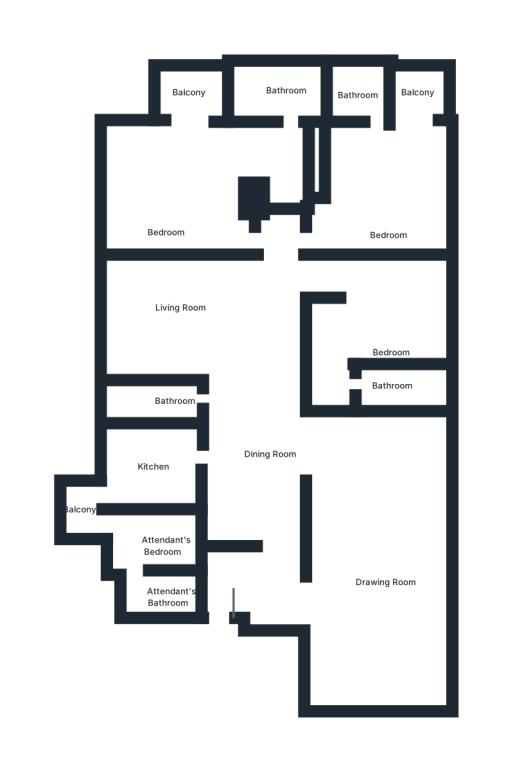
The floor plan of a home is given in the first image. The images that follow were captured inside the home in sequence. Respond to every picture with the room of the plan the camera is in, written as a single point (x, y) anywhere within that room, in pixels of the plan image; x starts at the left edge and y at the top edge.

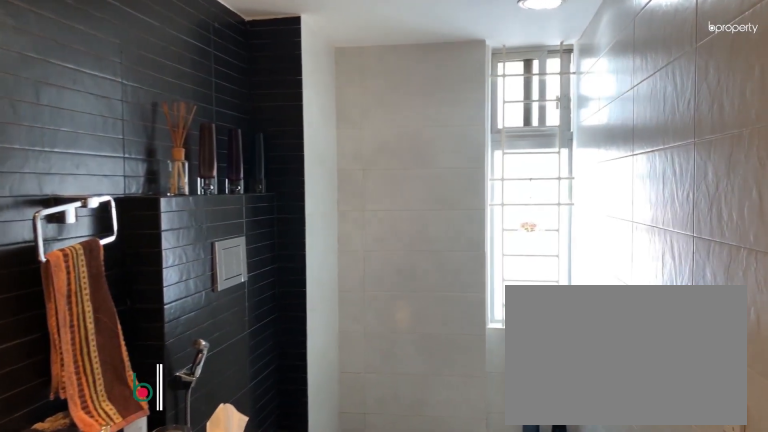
(155, 399)
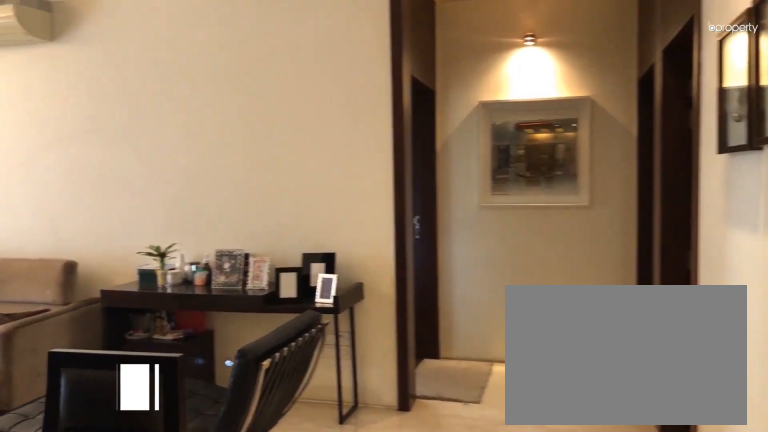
(207, 326)
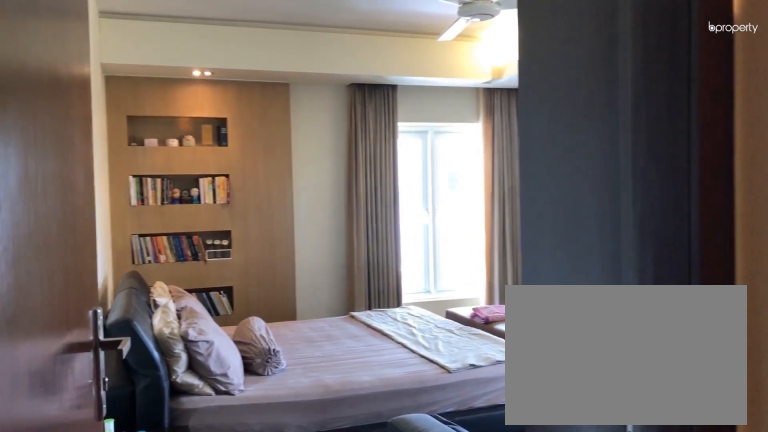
(168, 205)
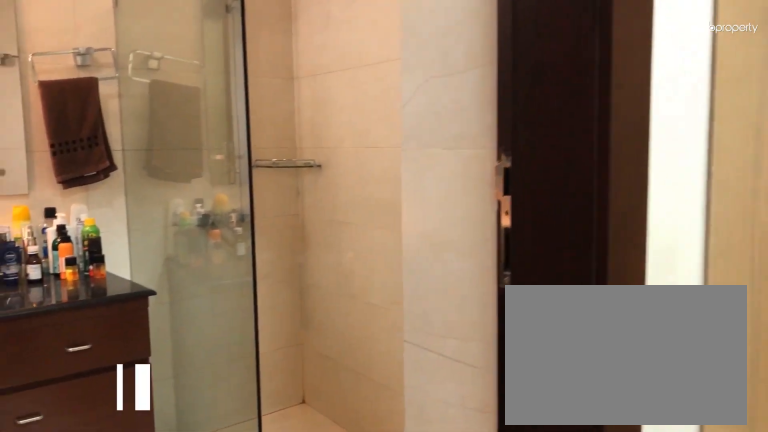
(281, 79)
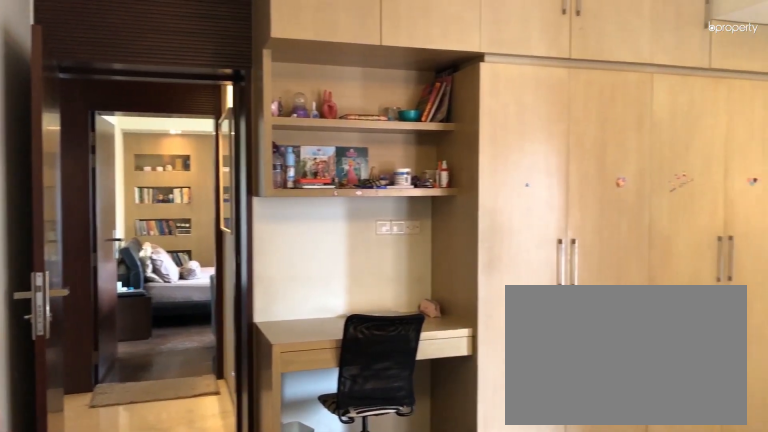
(384, 182)
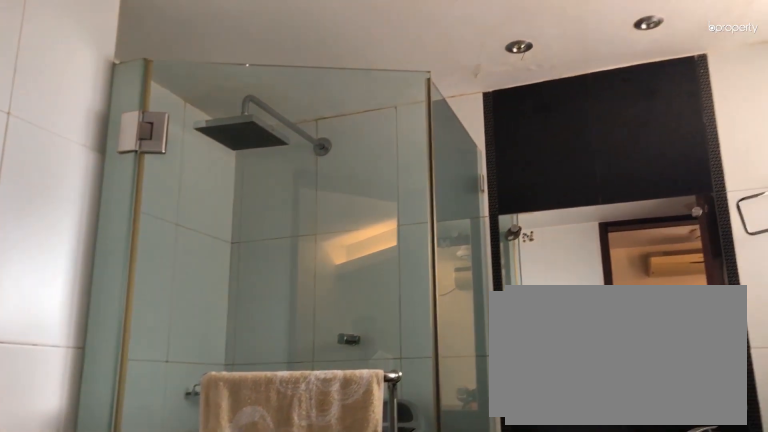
(366, 93)
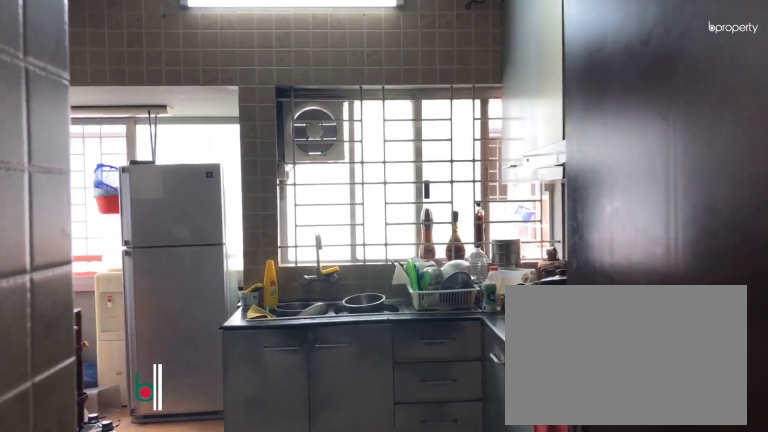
(138, 458)
